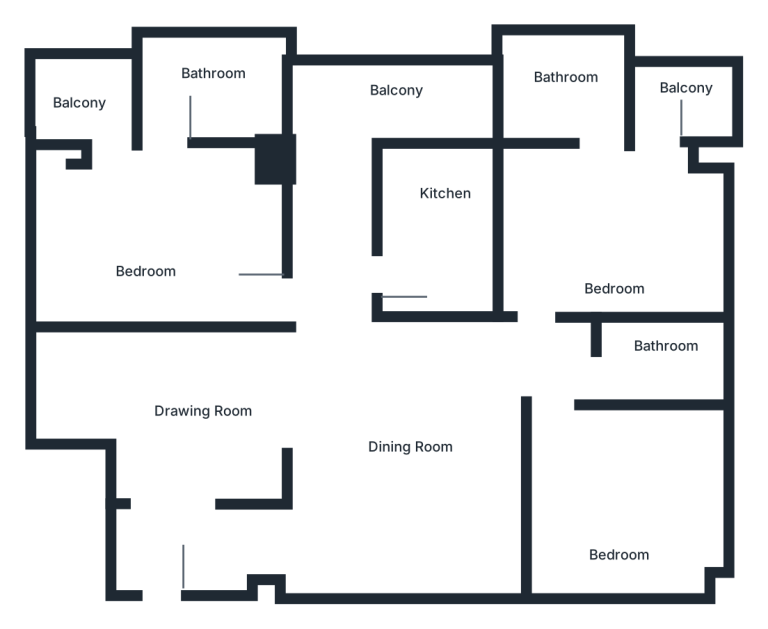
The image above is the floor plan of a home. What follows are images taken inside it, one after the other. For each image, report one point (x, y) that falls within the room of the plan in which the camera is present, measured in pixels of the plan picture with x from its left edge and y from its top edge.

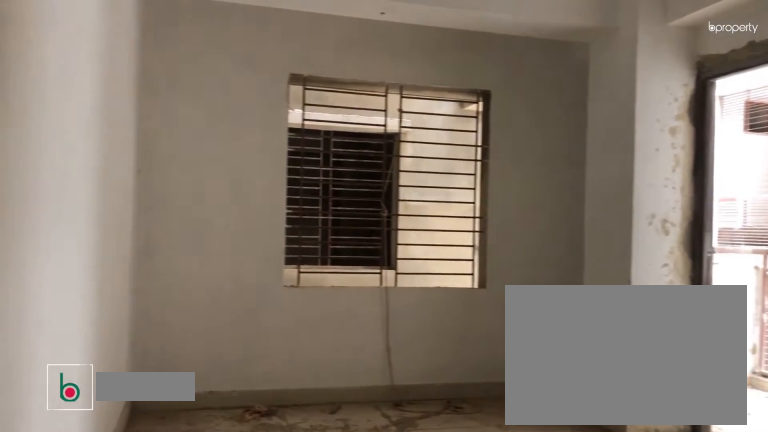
(144, 235)
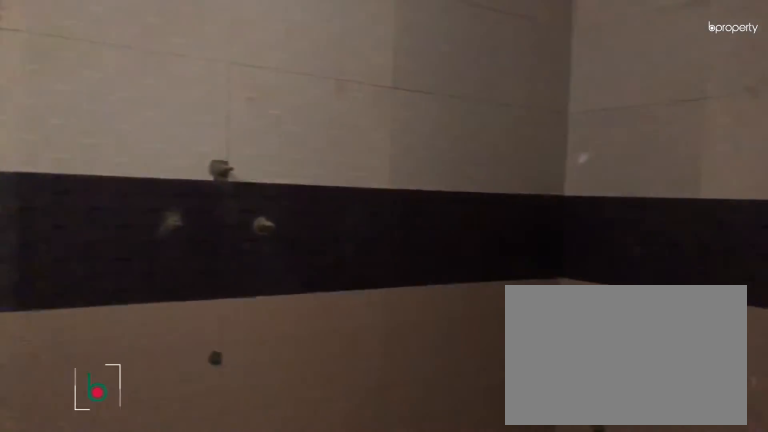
(222, 82)
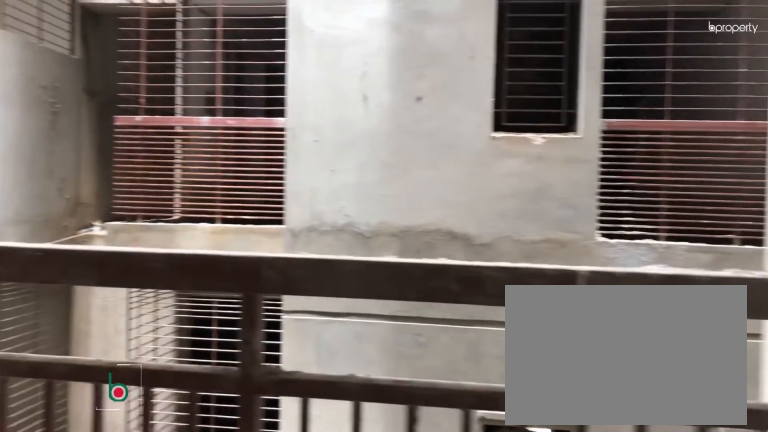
(84, 105)
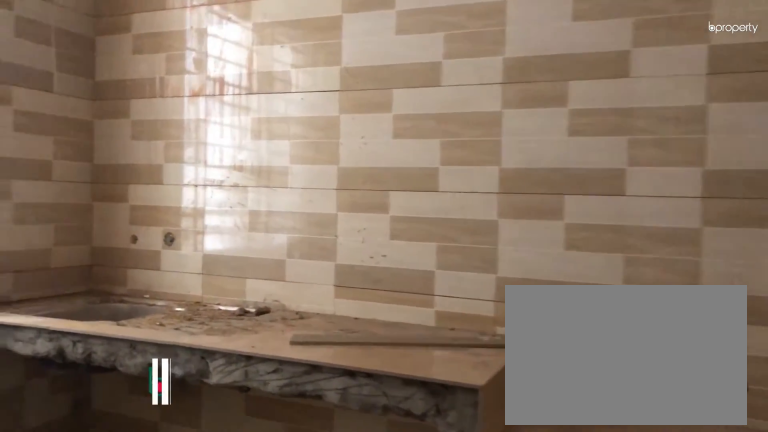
(440, 214)
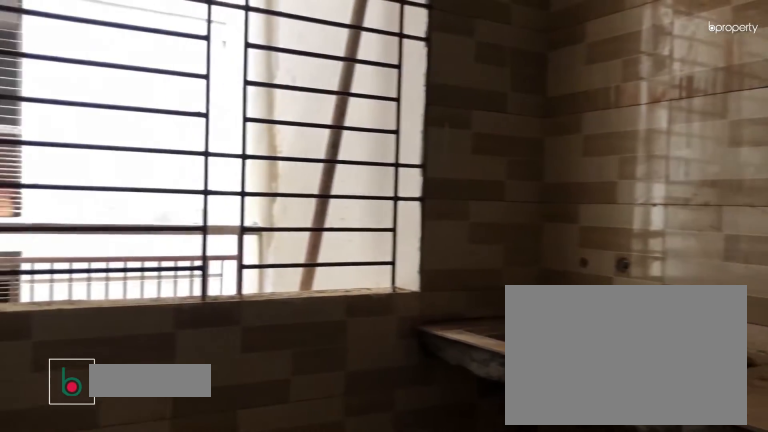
(440, 214)
